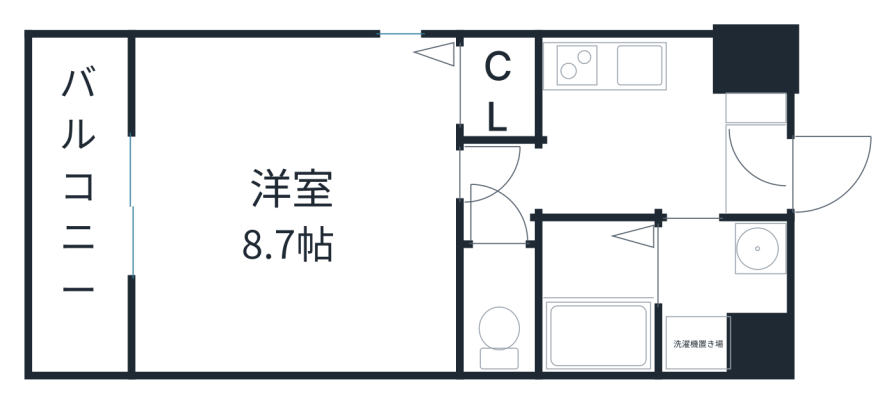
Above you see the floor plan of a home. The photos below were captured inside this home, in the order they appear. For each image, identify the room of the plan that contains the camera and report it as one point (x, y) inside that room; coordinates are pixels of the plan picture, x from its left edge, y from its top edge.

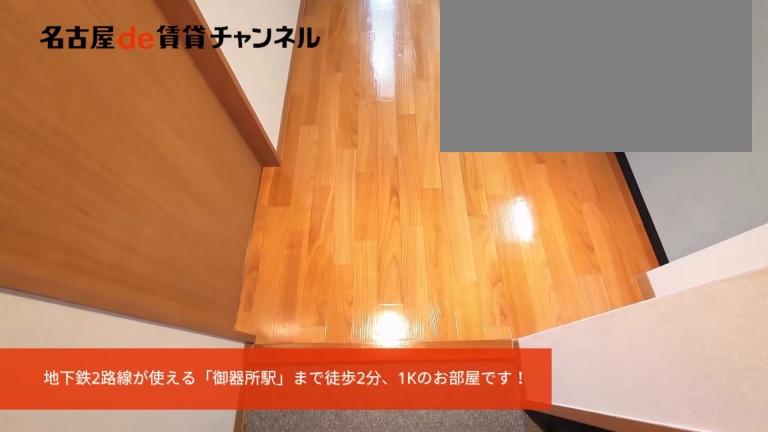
(761, 172)
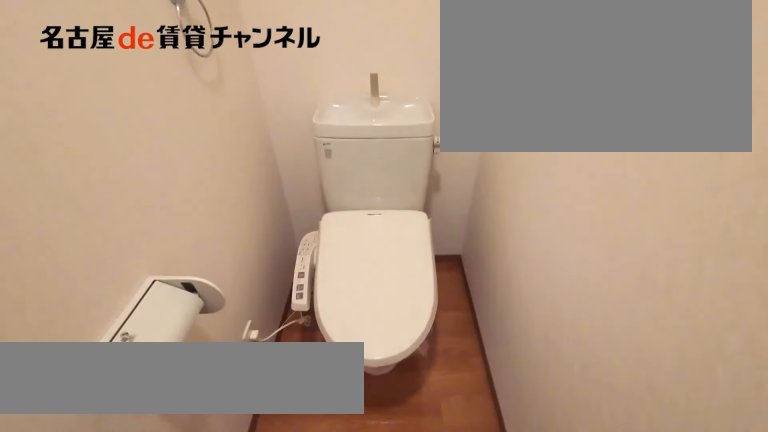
(500, 309)
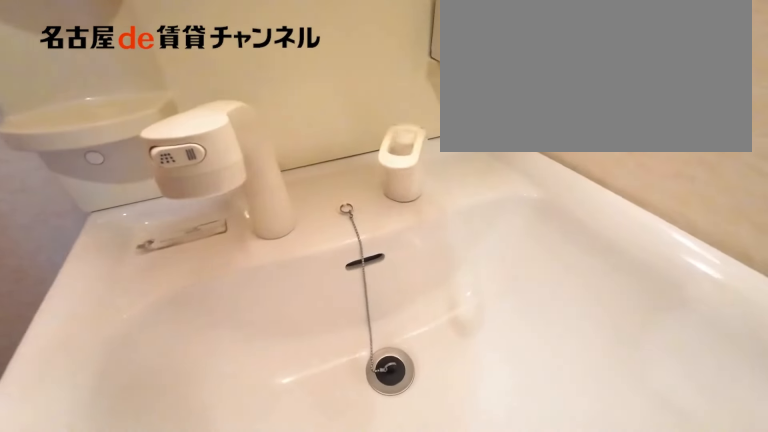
(724, 295)
